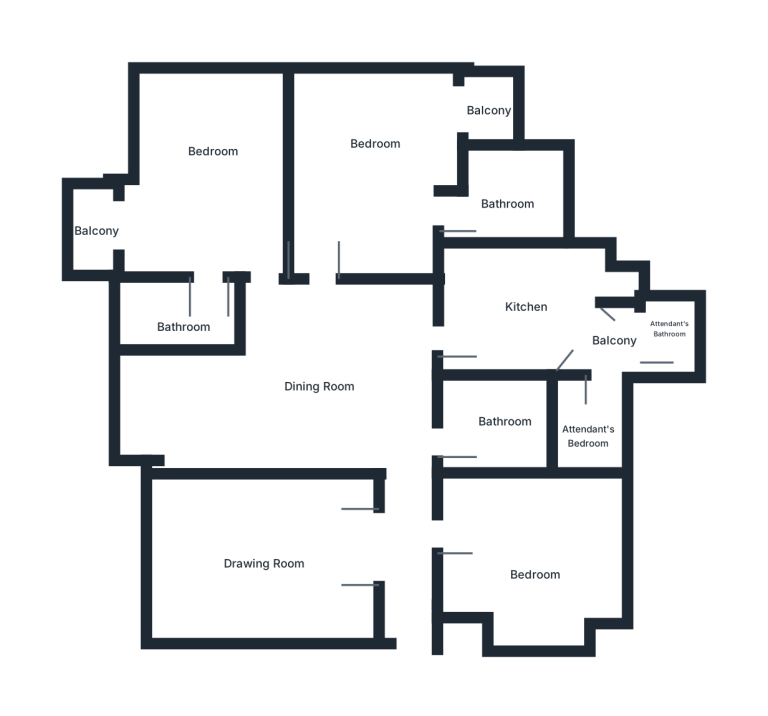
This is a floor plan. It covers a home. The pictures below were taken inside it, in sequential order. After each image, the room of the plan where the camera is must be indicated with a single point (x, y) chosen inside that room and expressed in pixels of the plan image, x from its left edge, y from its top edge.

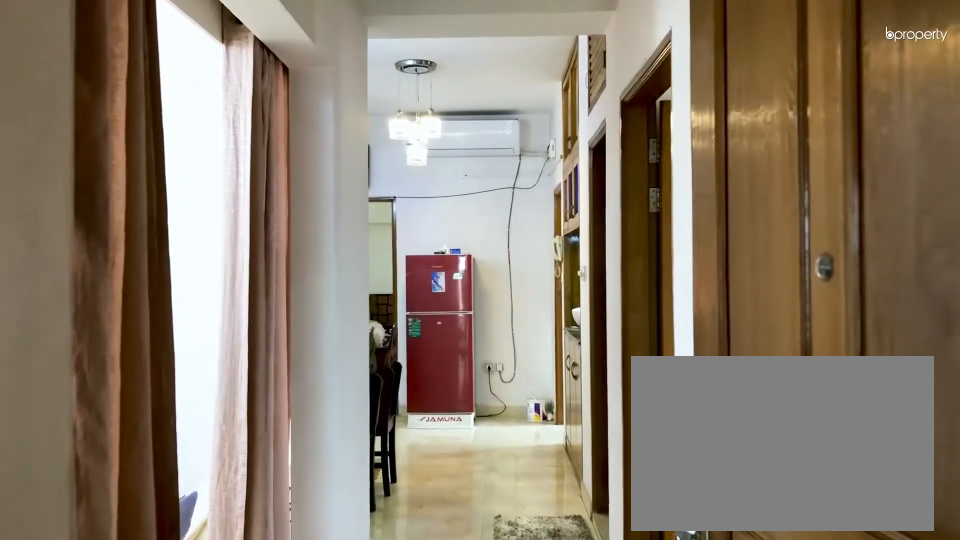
(414, 609)
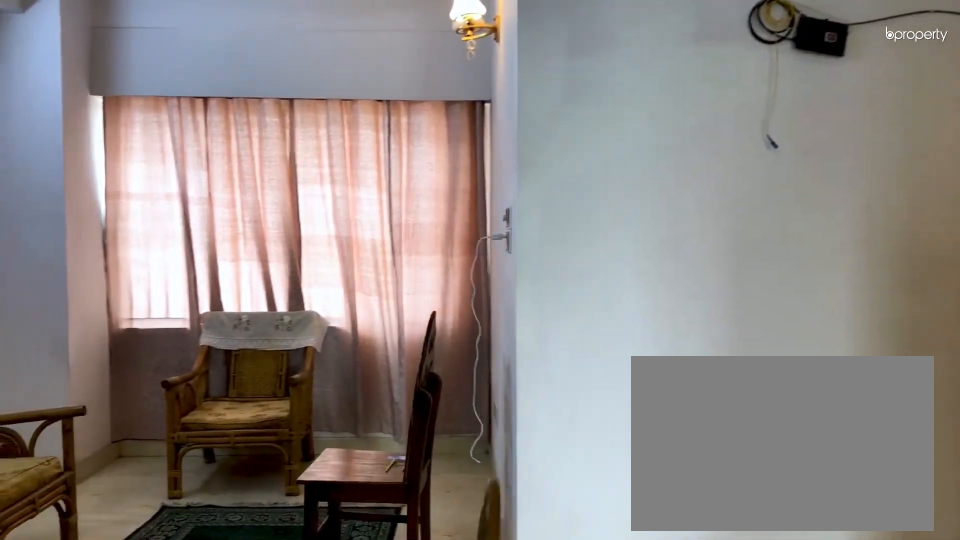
(316, 392)
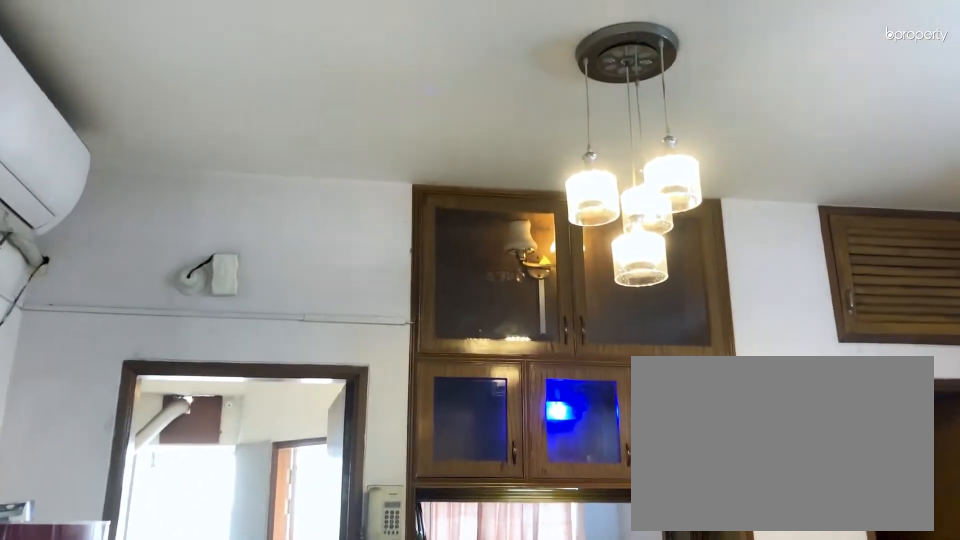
(316, 392)
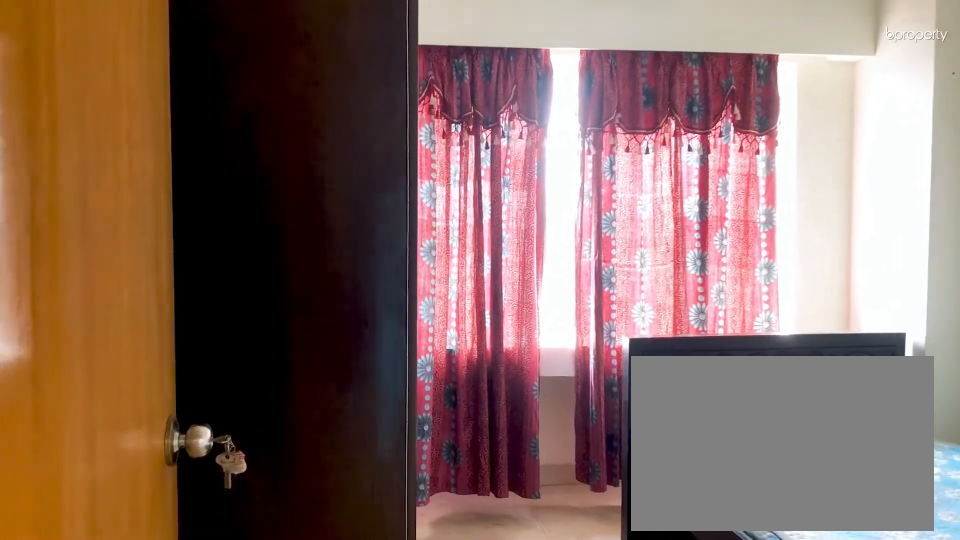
(476, 546)
